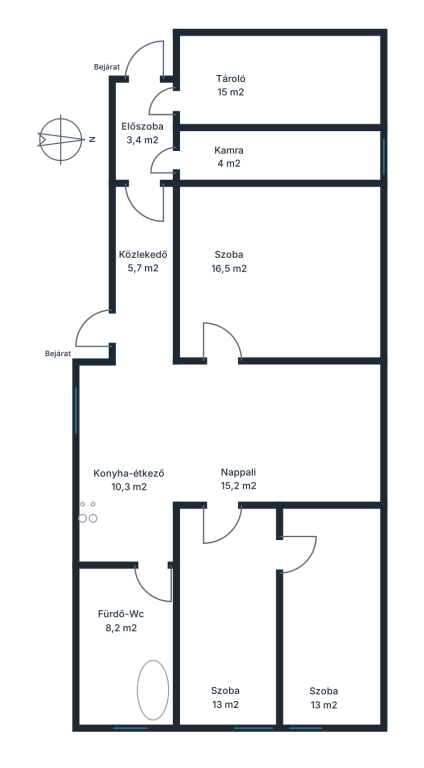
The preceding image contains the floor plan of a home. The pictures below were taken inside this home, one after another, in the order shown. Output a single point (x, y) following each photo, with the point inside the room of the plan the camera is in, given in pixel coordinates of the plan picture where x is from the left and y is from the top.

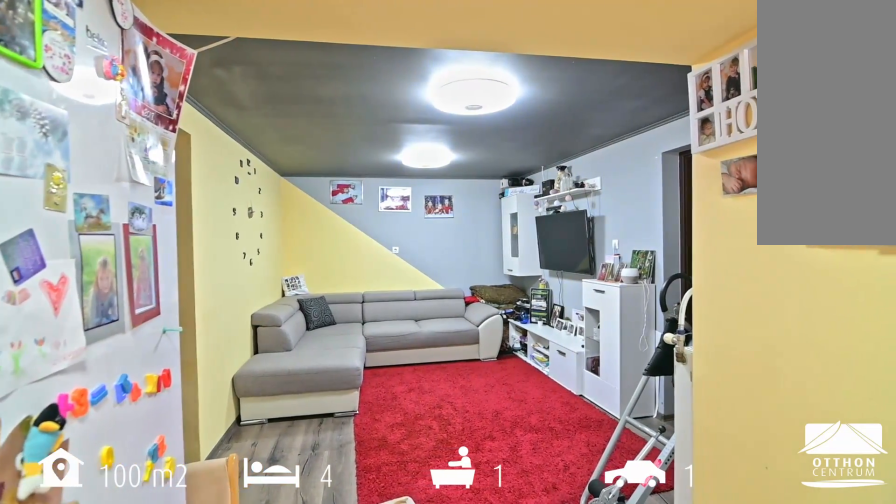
(293, 442)
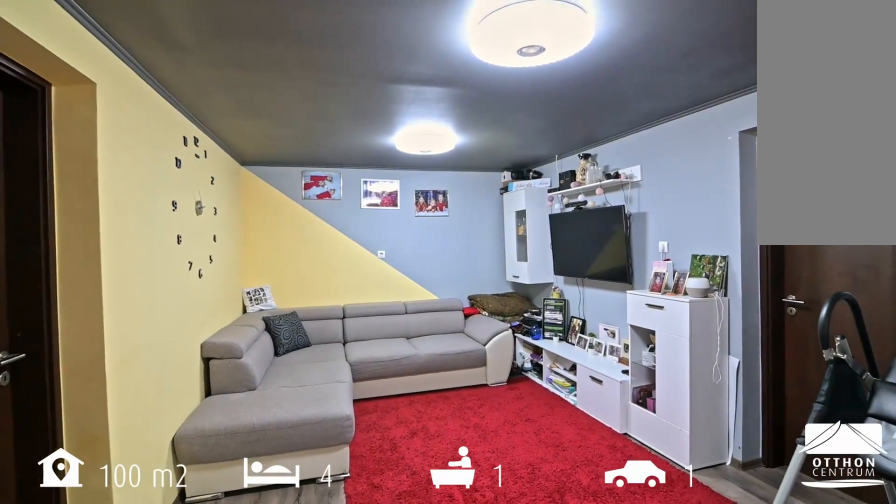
(293, 442)
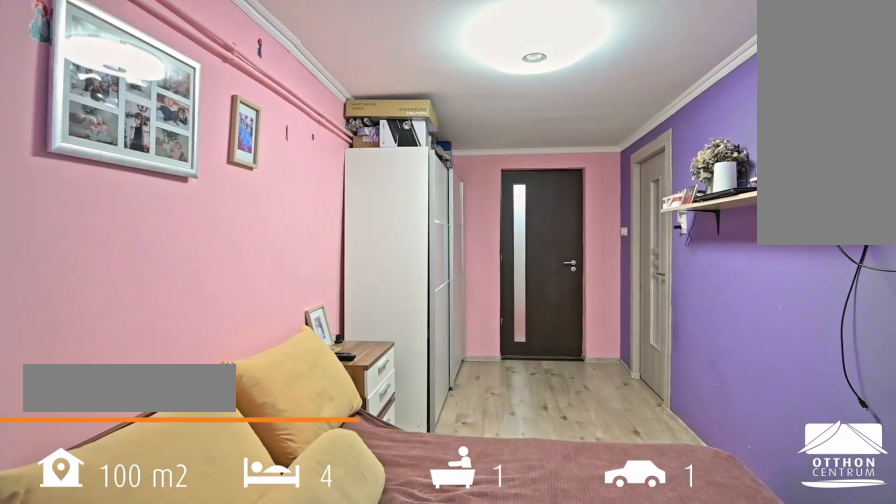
(229, 626)
